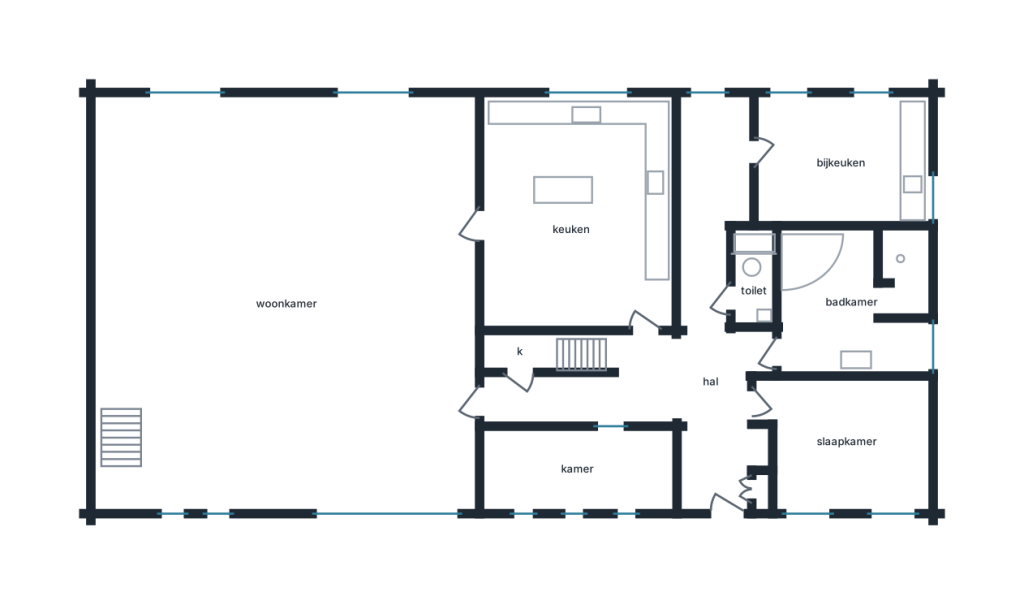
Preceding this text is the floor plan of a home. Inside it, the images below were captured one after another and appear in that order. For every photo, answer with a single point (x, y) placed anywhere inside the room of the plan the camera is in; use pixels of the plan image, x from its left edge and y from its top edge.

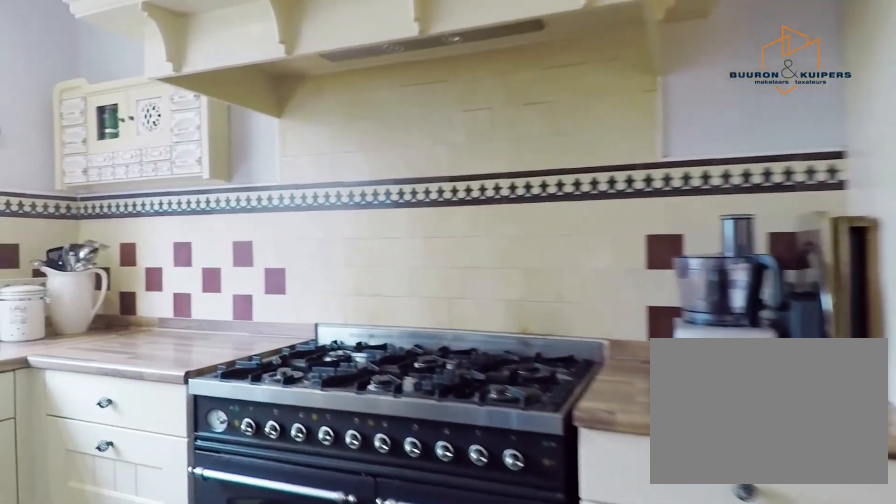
(573, 216)
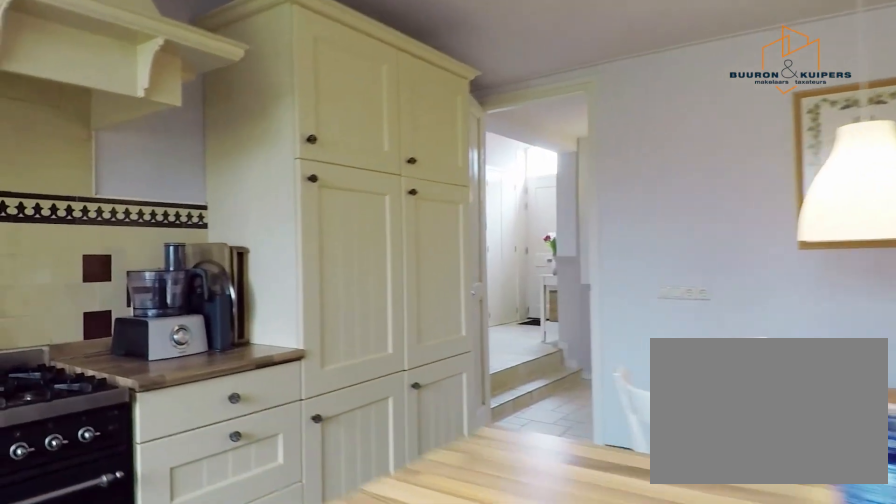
(573, 216)
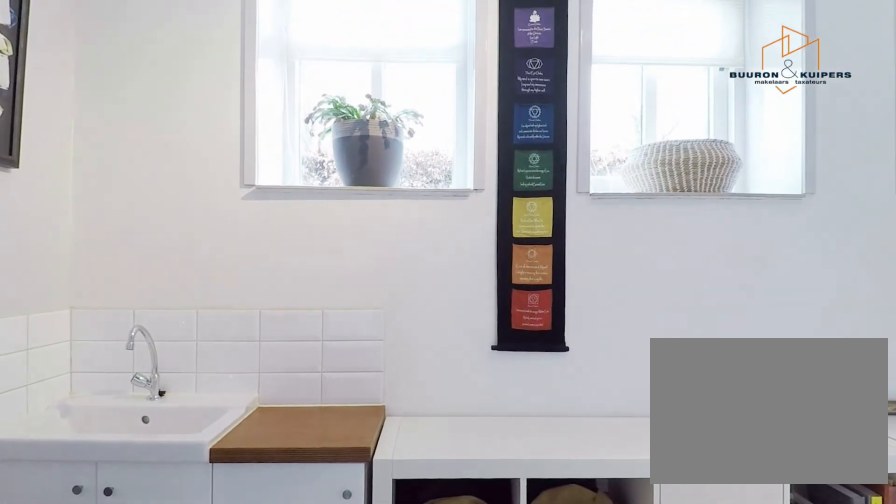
(577, 469)
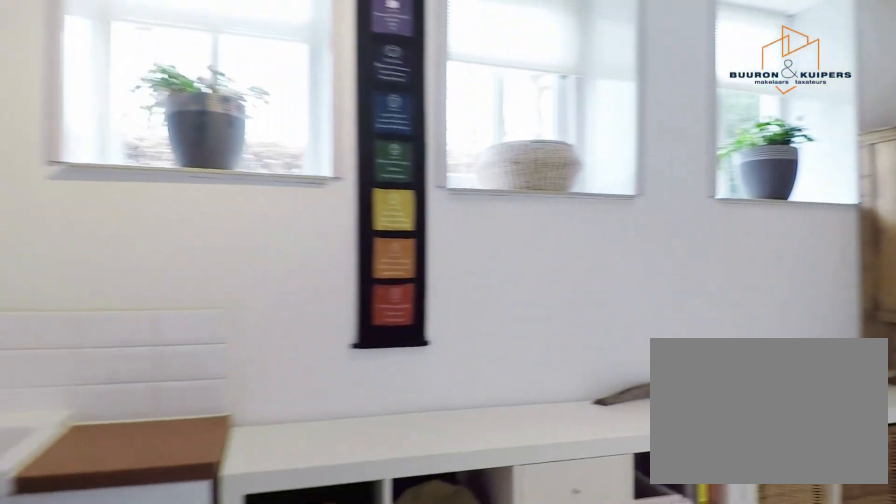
(577, 469)
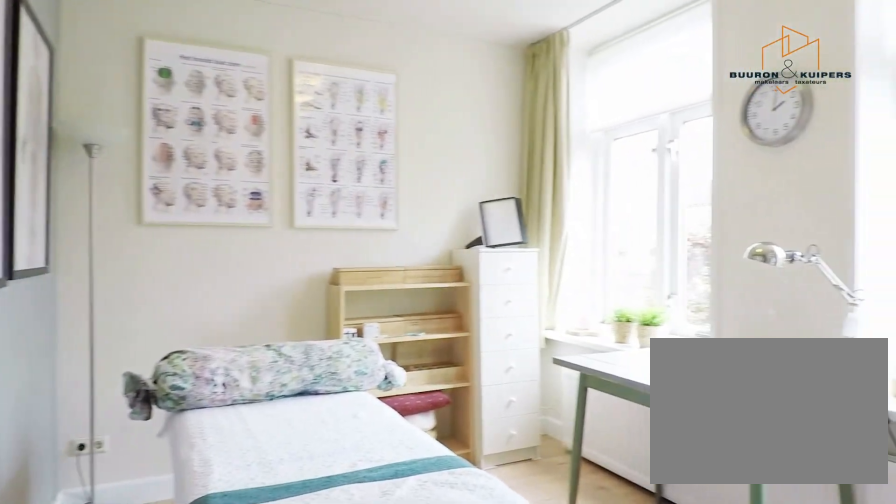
(847, 443)
